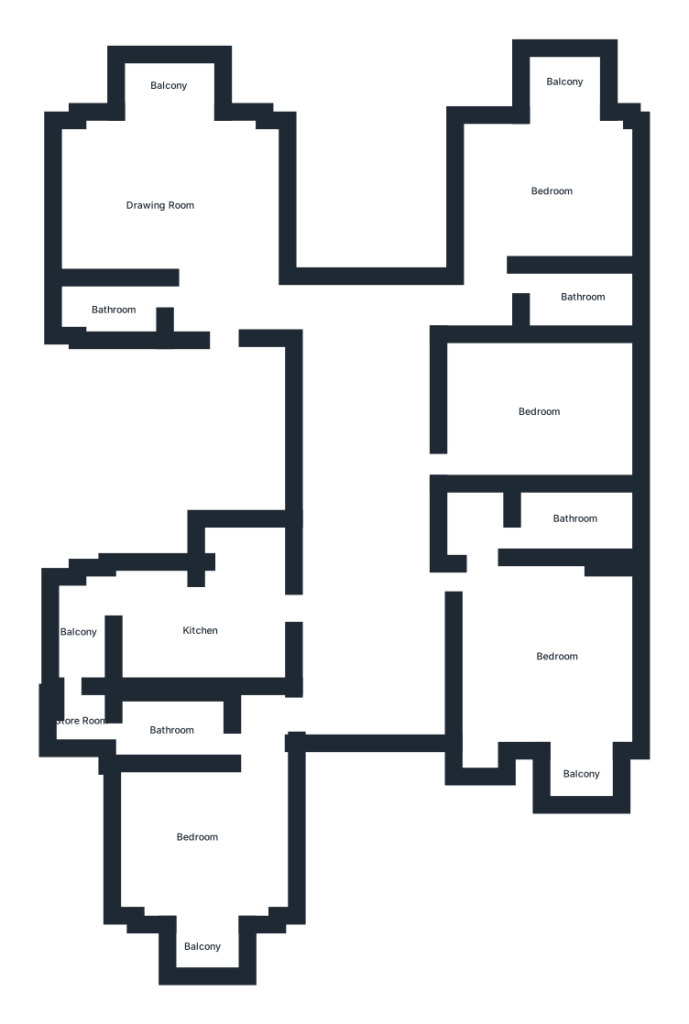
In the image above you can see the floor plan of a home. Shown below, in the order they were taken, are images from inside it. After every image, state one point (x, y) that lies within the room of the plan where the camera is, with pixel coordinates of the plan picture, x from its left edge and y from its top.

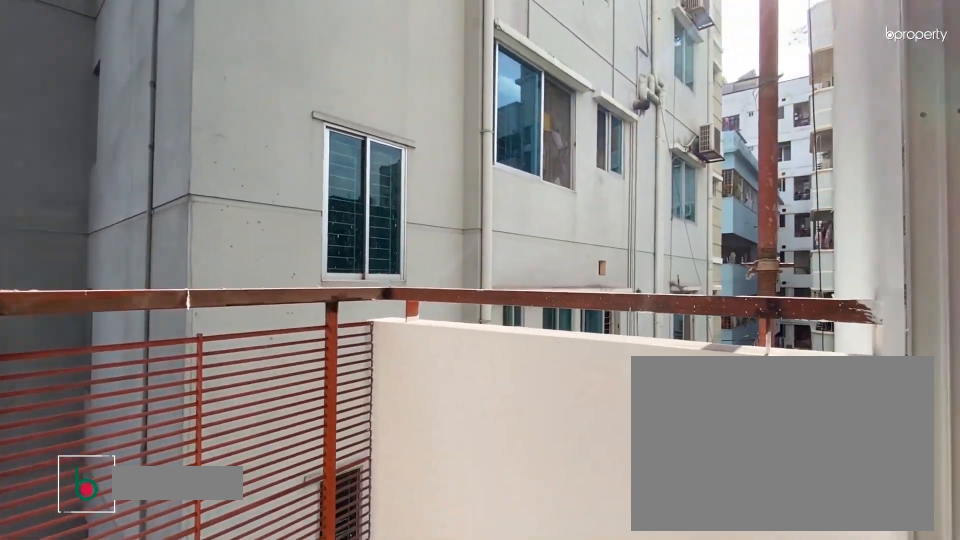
(207, 949)
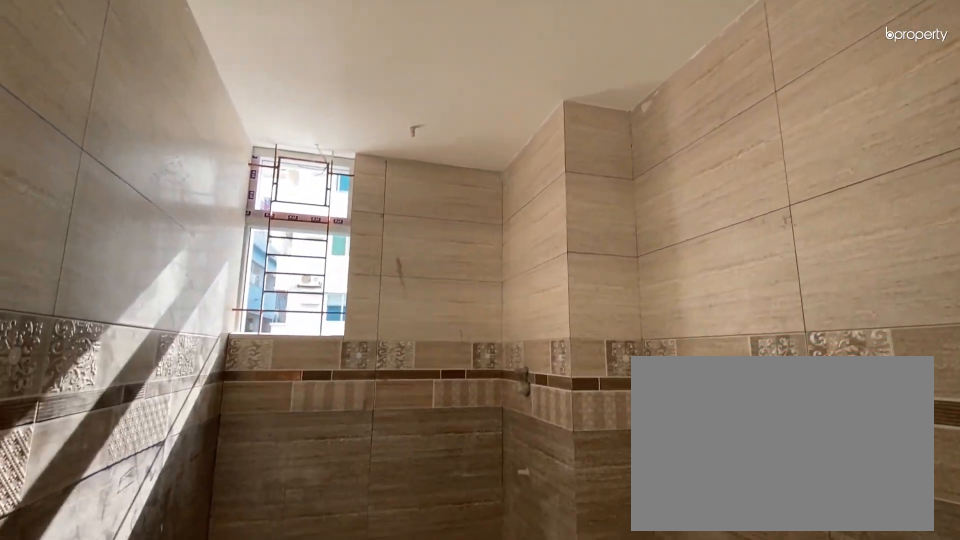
(177, 730)
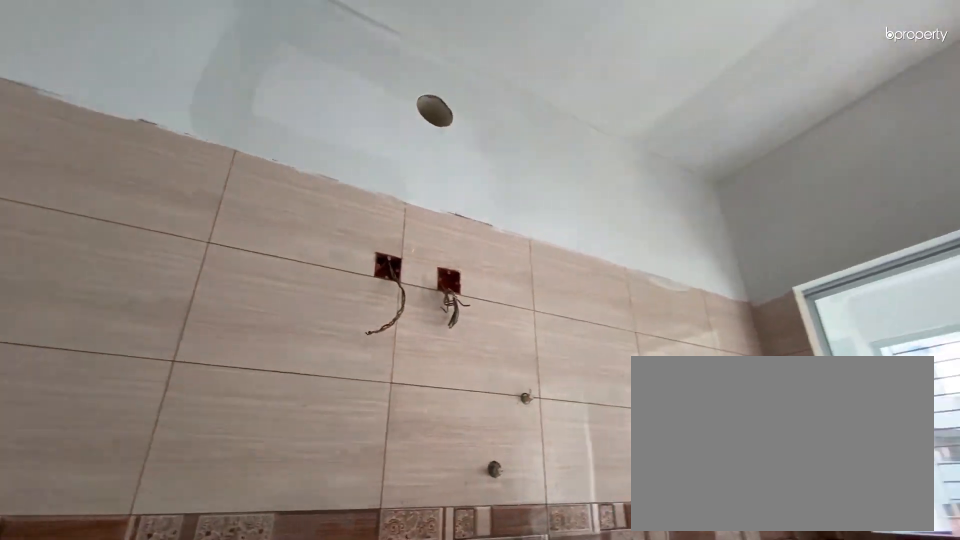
(196, 634)
